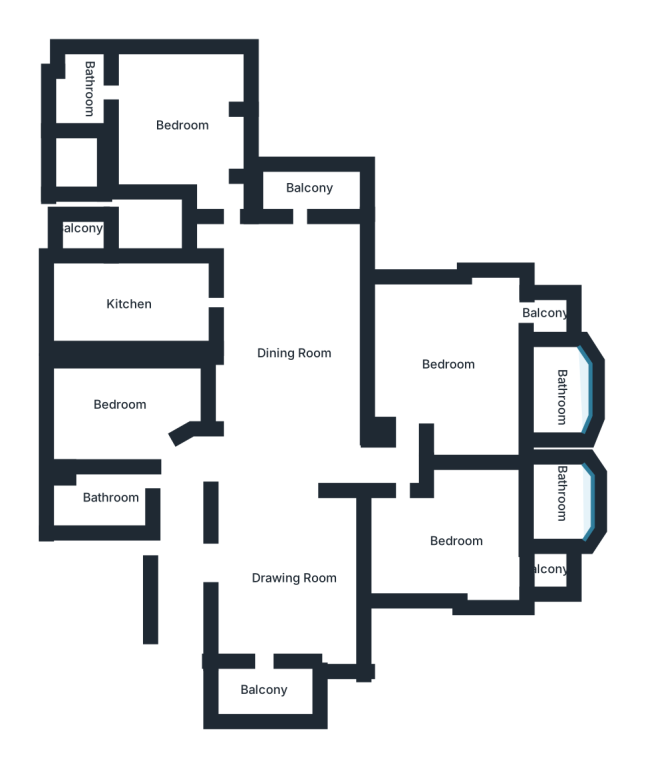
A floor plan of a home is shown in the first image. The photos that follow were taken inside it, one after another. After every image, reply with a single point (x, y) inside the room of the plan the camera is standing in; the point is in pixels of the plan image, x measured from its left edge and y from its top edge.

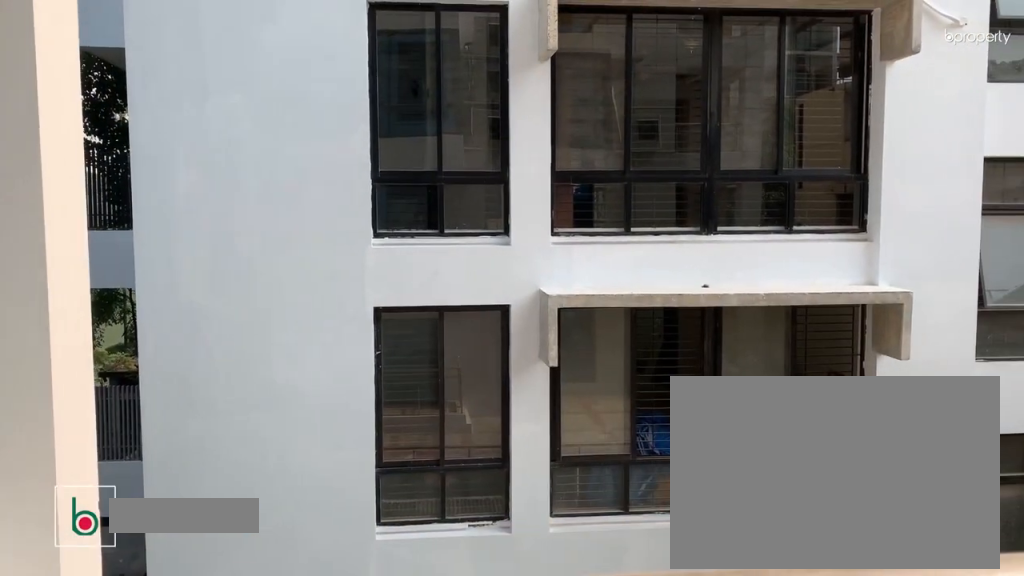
(307, 195)
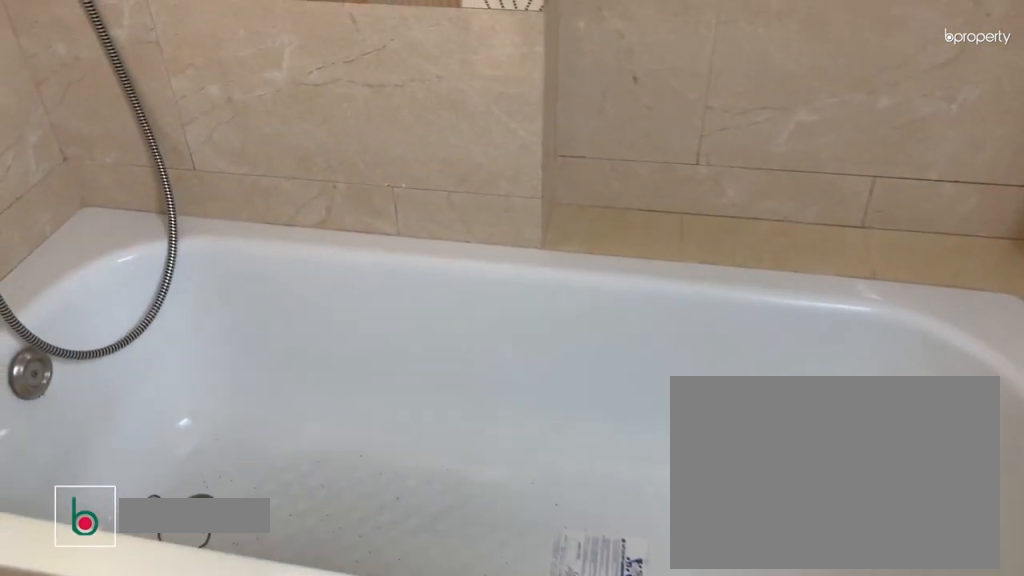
(555, 396)
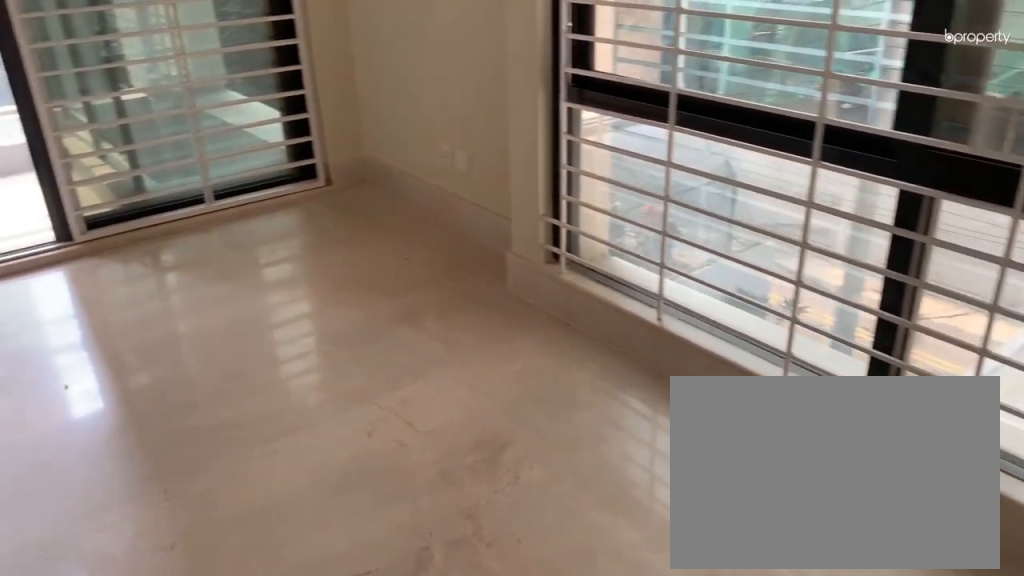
(460, 540)
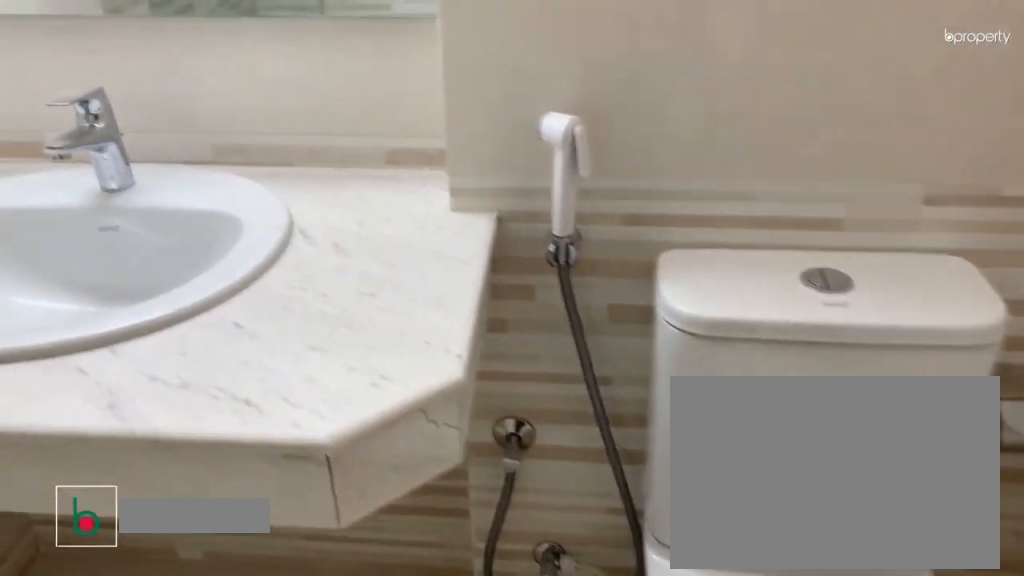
(560, 494)
